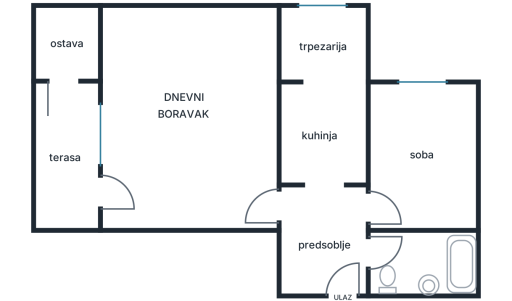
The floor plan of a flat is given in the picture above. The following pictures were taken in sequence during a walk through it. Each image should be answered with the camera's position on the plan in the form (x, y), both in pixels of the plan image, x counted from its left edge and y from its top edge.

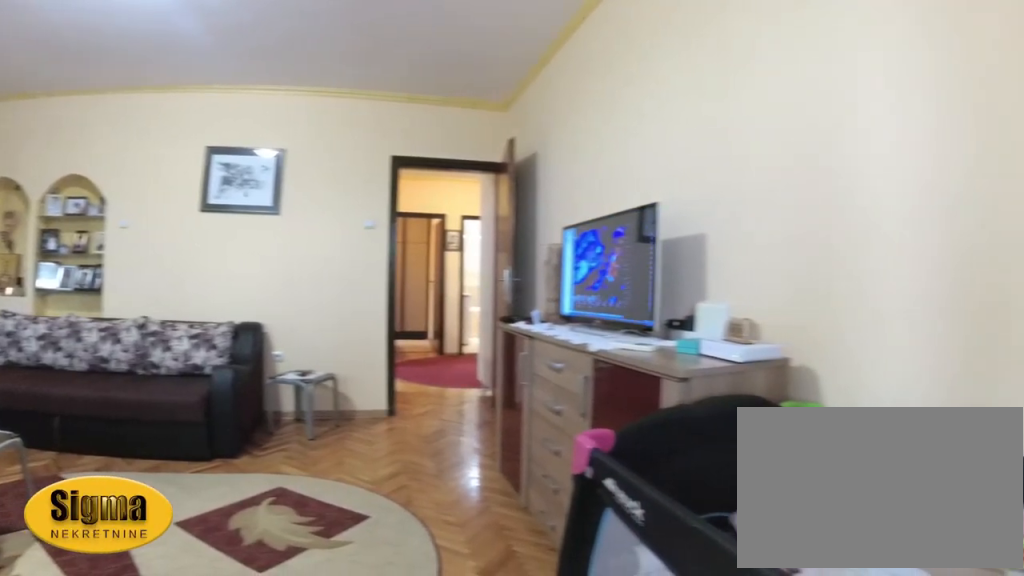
(106, 192)
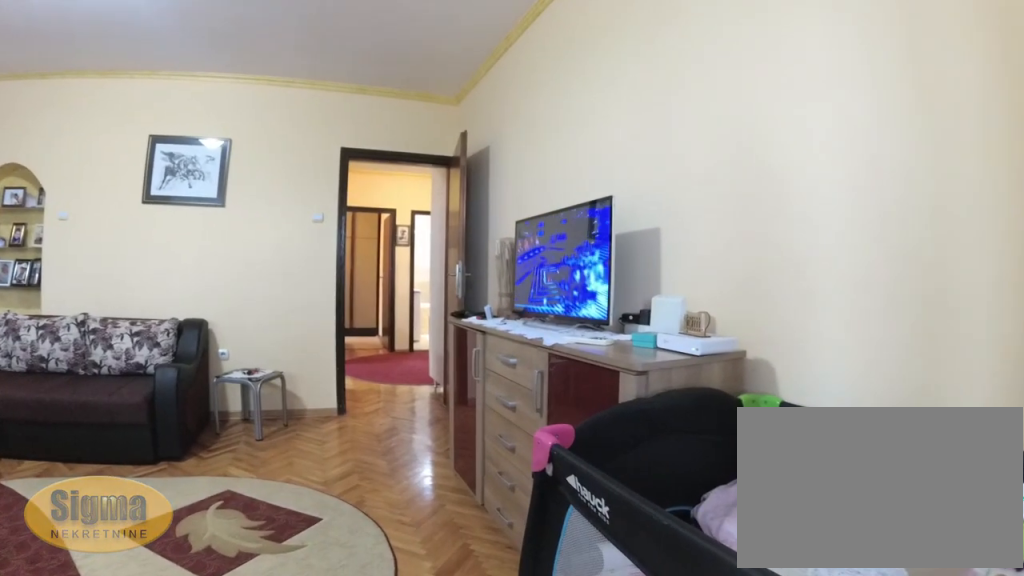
(106, 191)
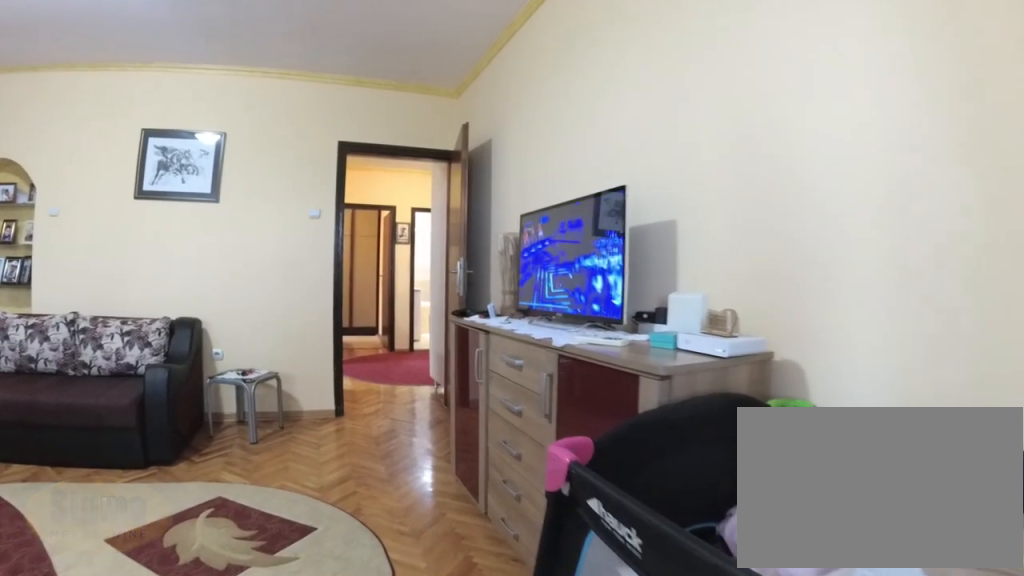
(107, 190)
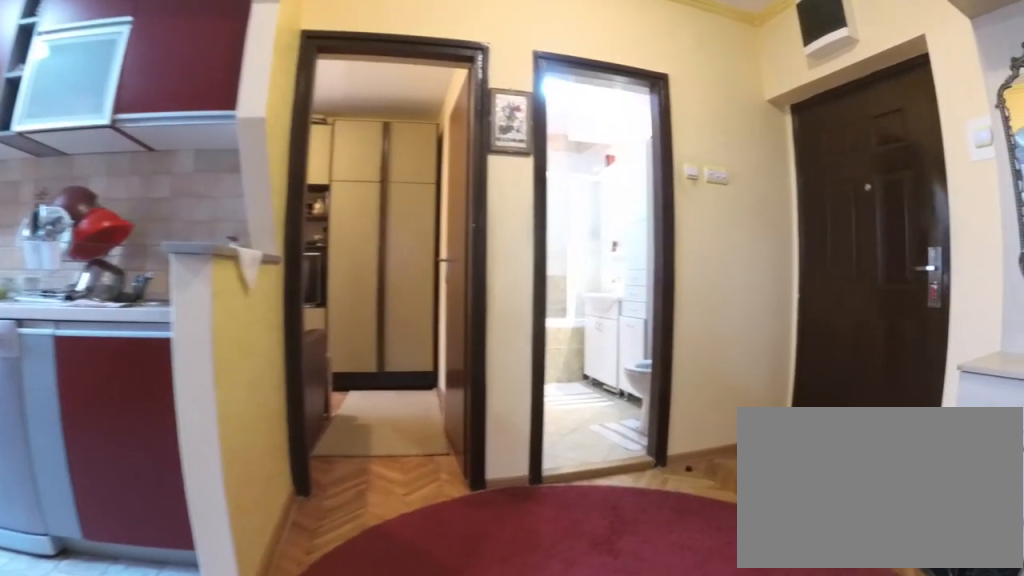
(288, 203)
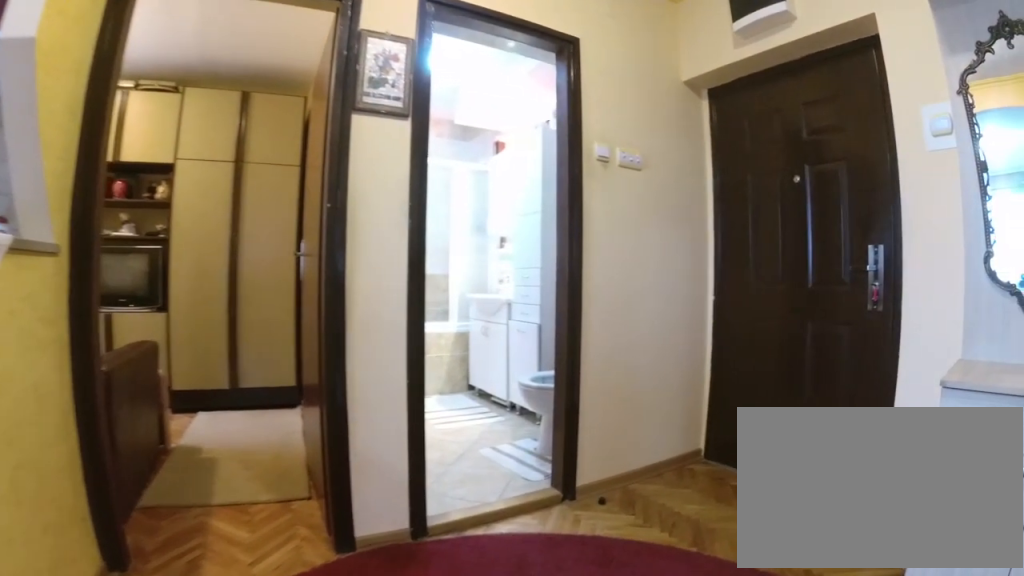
(300, 214)
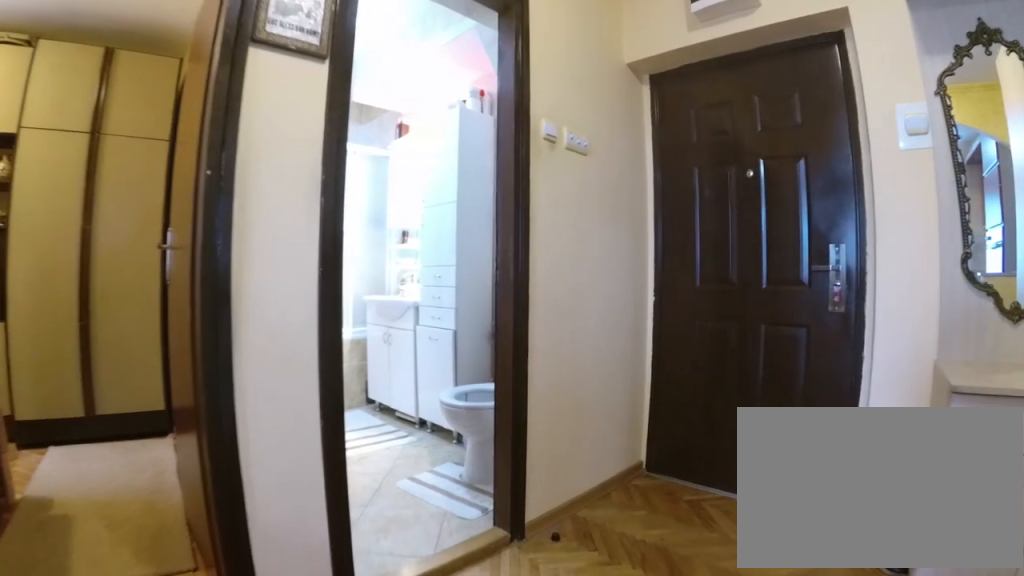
(312, 222)
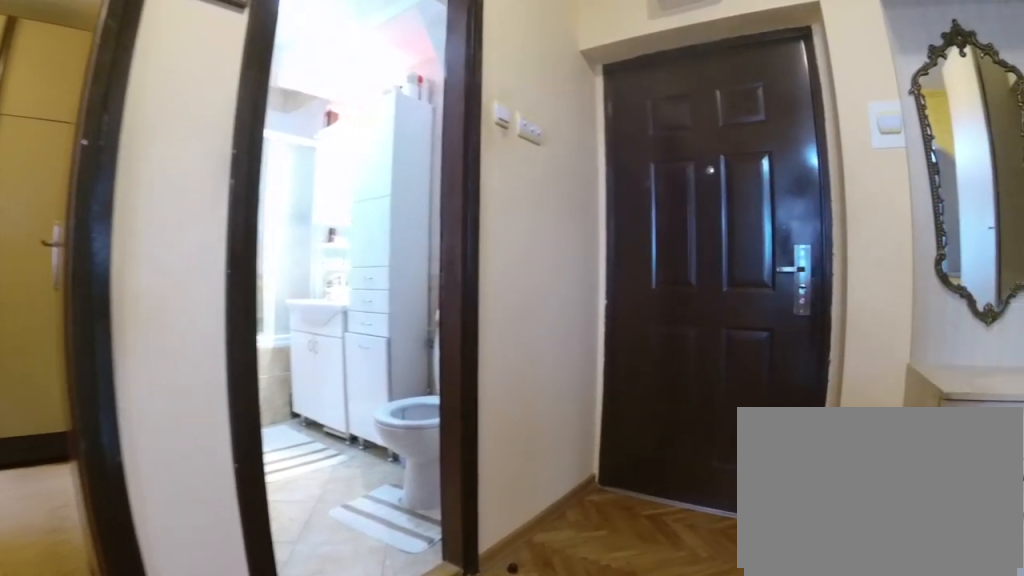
(319, 224)
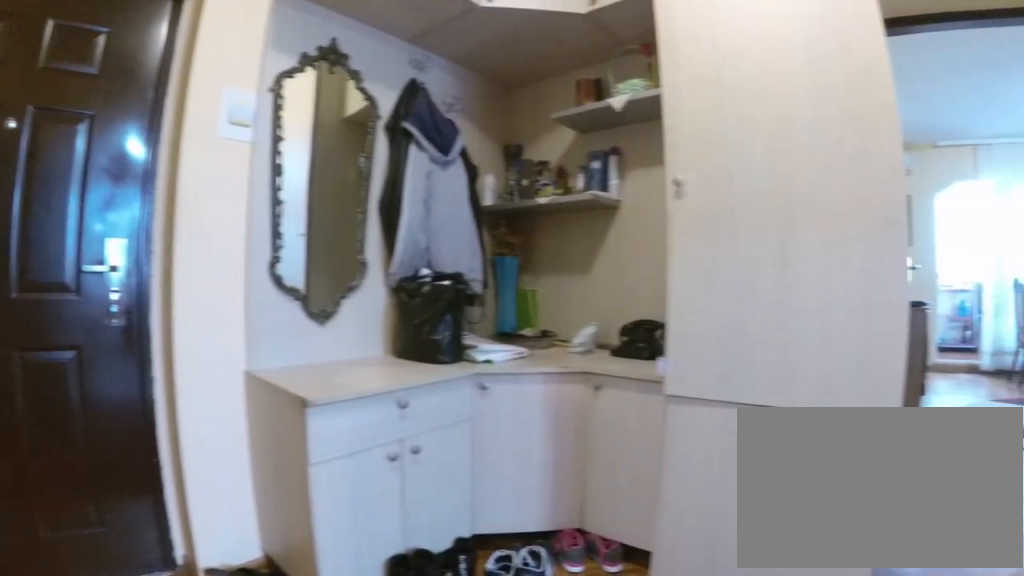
(353, 238)
